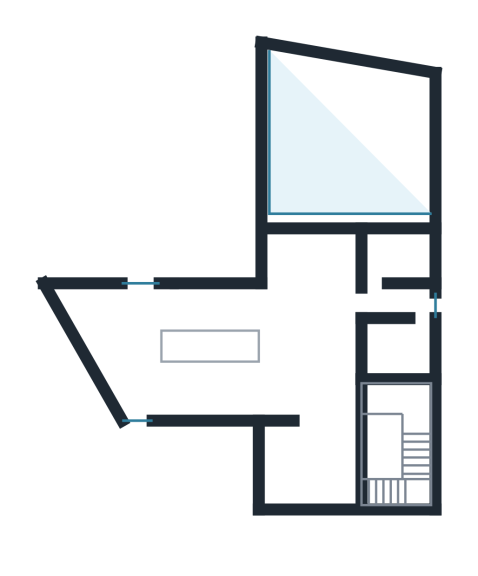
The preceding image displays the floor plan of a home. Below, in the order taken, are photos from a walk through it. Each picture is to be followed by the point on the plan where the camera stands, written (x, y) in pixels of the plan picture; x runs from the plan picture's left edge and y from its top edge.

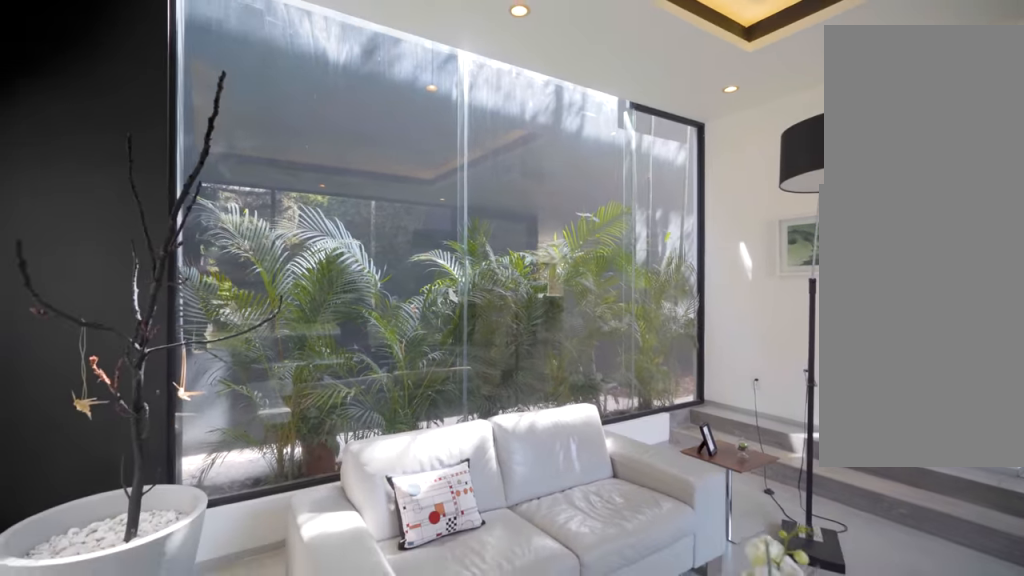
(353, 85)
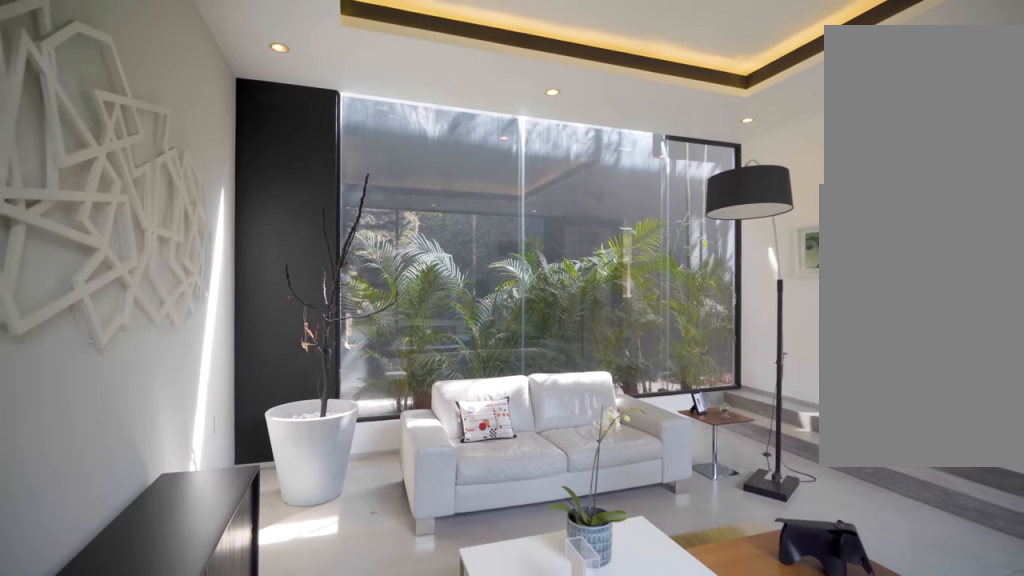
(355, 84)
